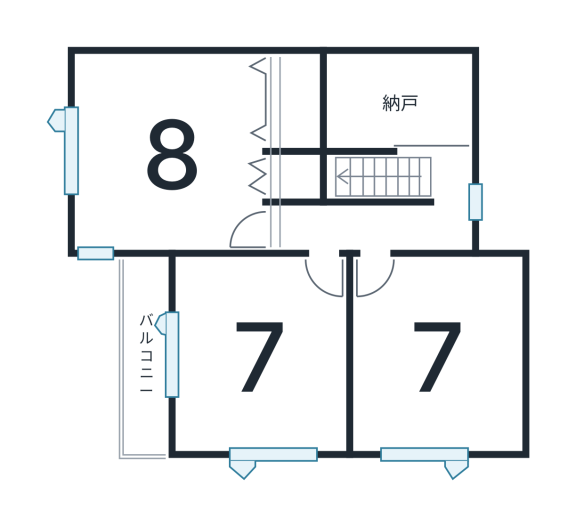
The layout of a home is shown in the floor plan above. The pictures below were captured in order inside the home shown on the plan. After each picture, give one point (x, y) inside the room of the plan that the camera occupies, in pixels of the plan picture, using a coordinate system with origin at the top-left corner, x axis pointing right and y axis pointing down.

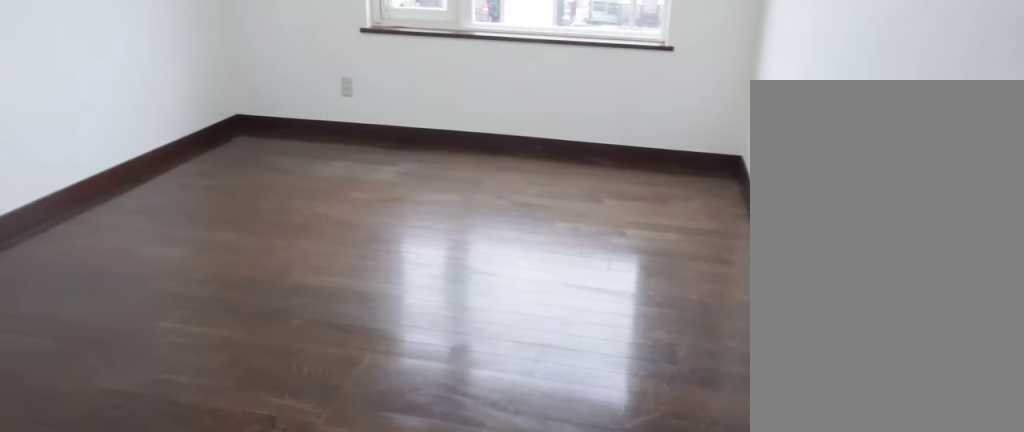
(433, 373)
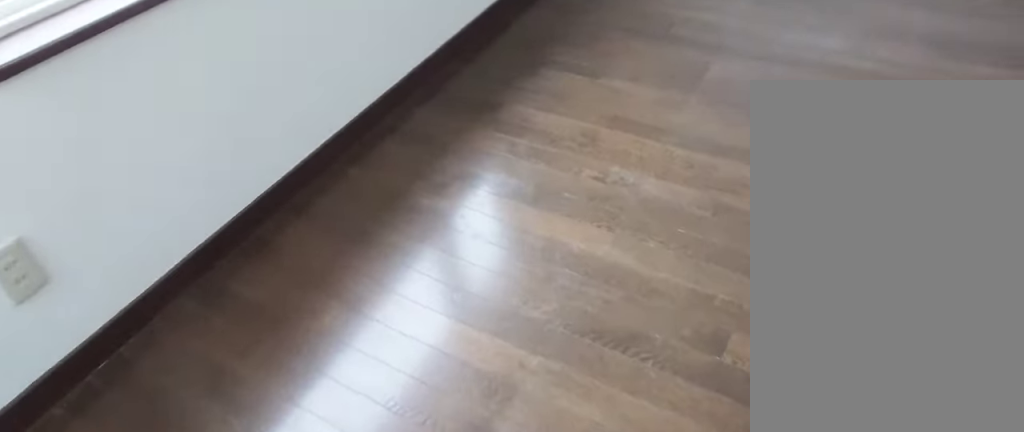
(170, 160)
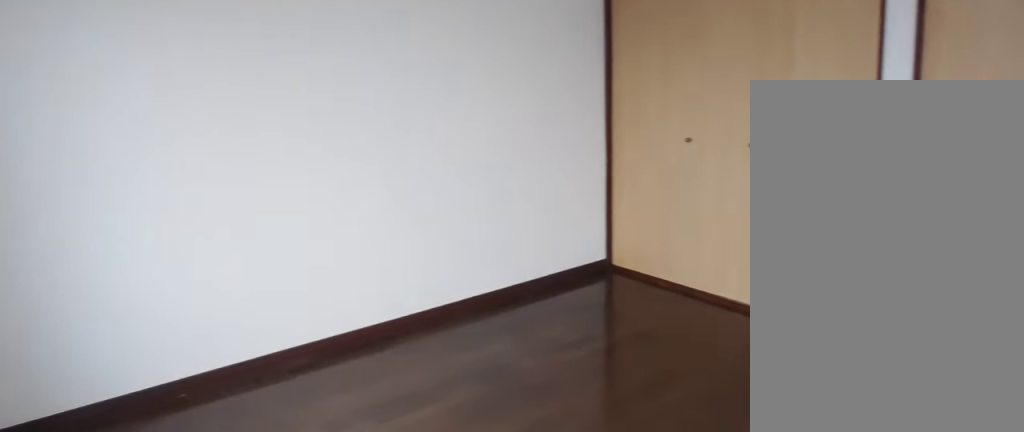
(170, 160)
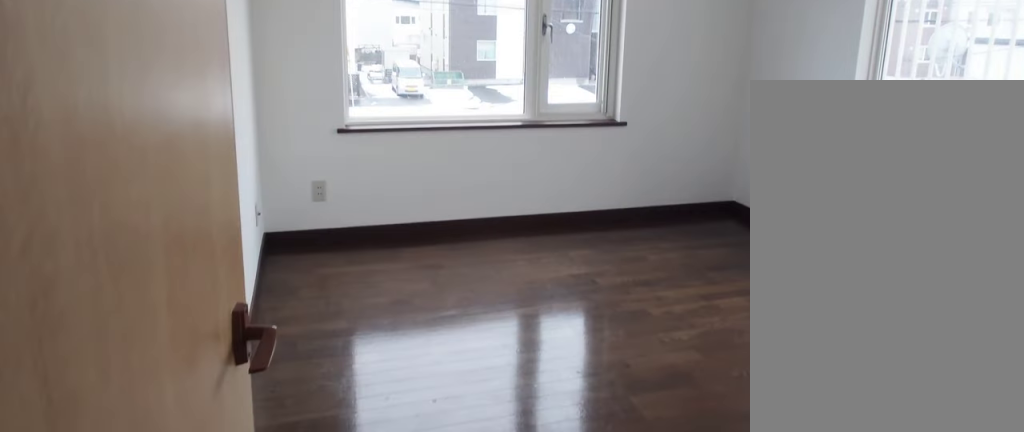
(256, 367)
